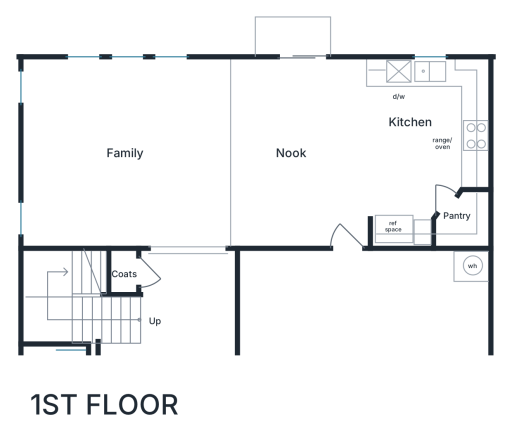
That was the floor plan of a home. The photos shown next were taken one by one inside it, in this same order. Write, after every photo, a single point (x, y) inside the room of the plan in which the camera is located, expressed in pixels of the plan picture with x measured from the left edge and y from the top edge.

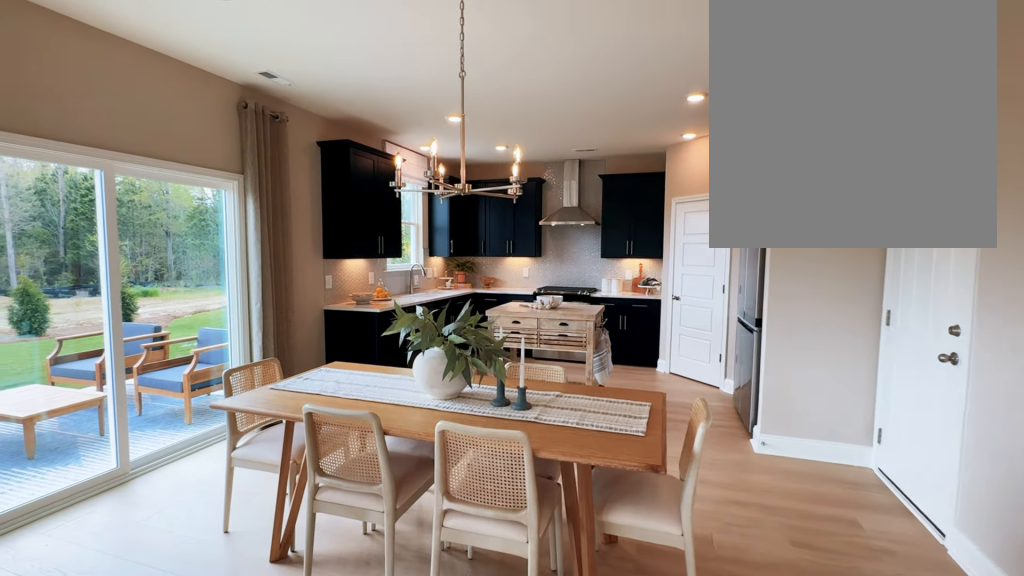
(293, 152)
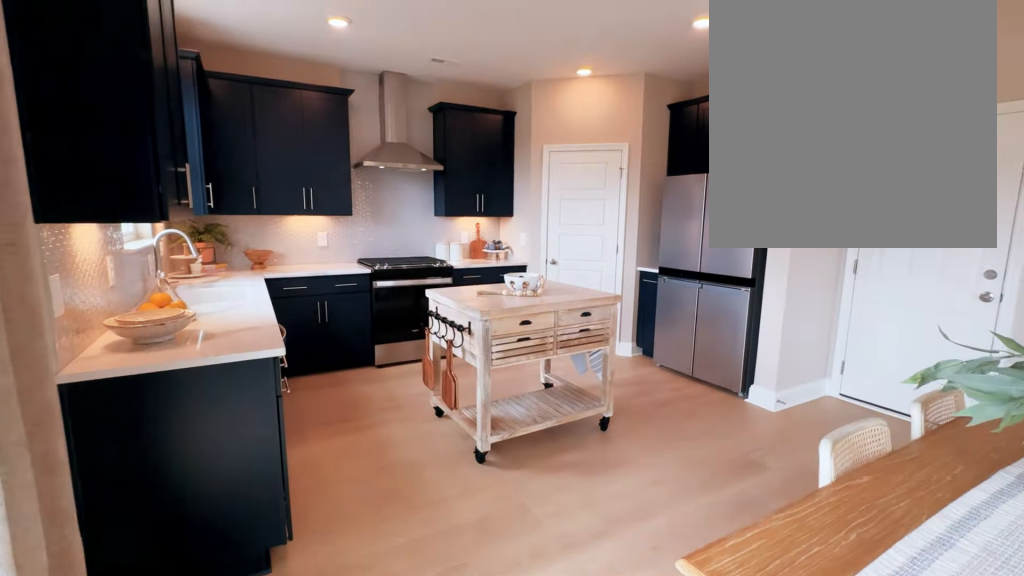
(428, 152)
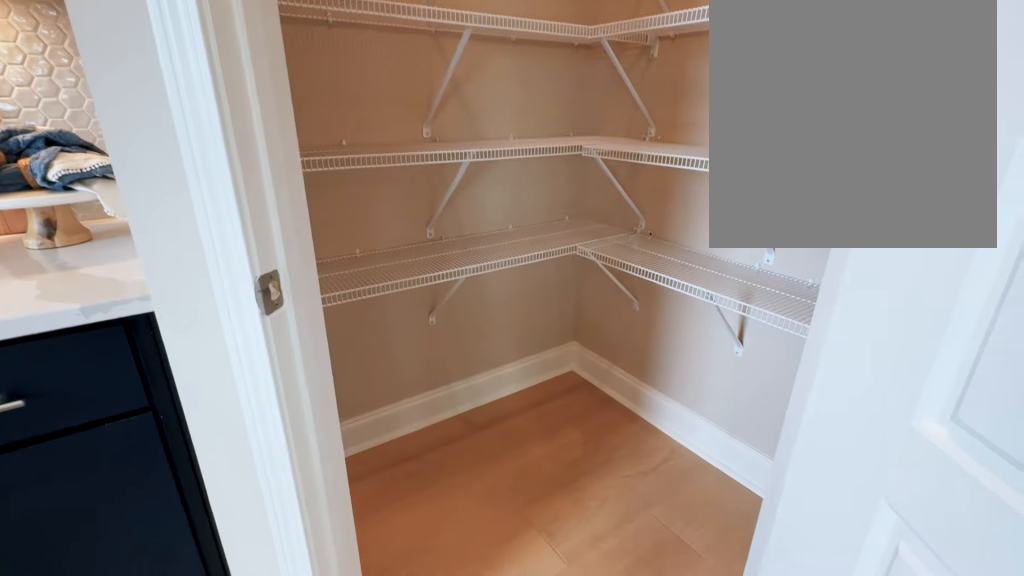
(428, 152)
